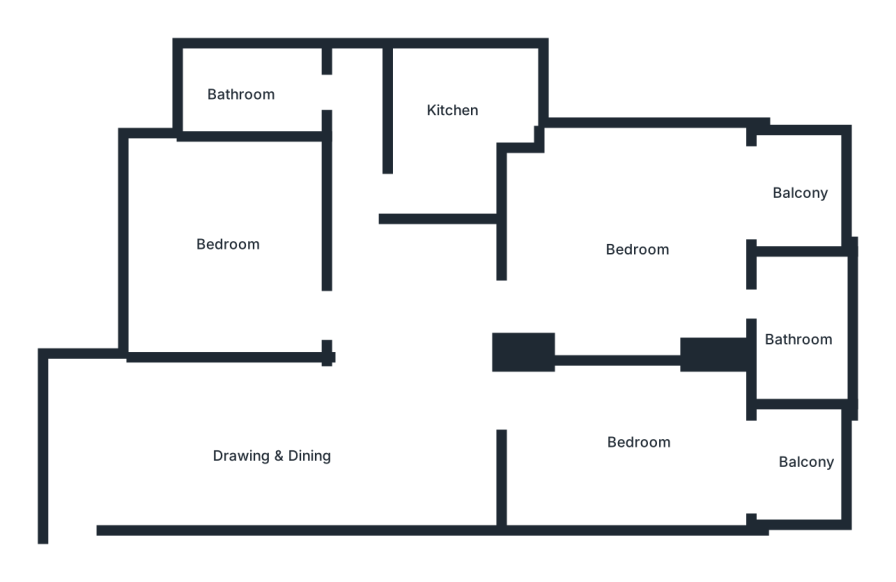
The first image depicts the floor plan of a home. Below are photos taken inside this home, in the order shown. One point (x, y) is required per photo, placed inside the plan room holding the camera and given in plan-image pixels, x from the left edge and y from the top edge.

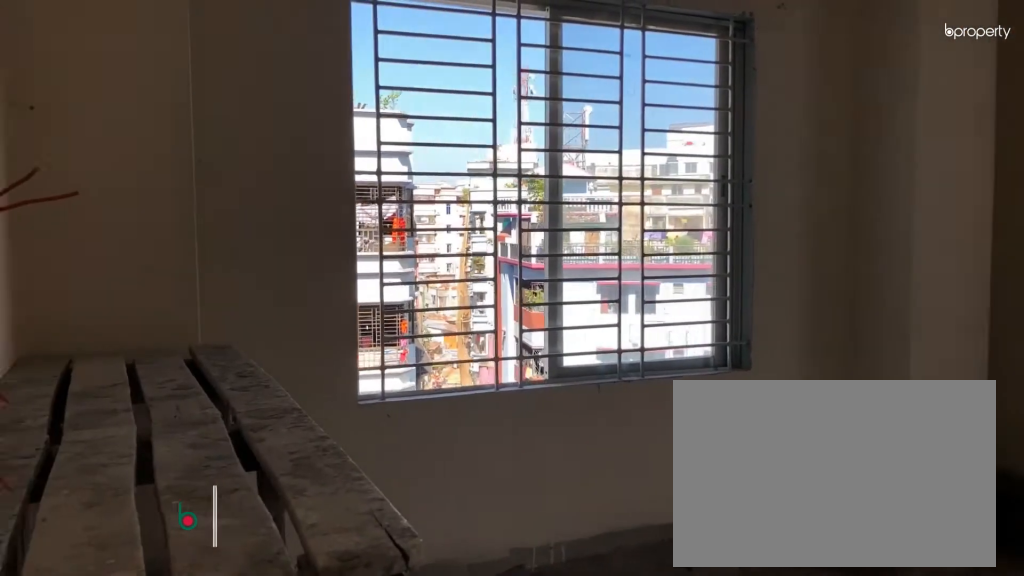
(638, 242)
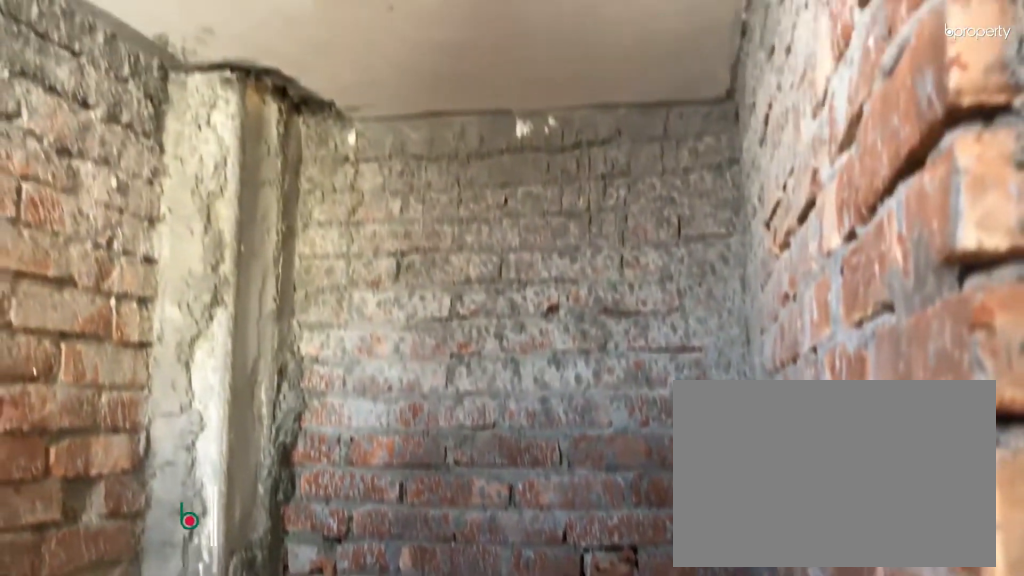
(802, 336)
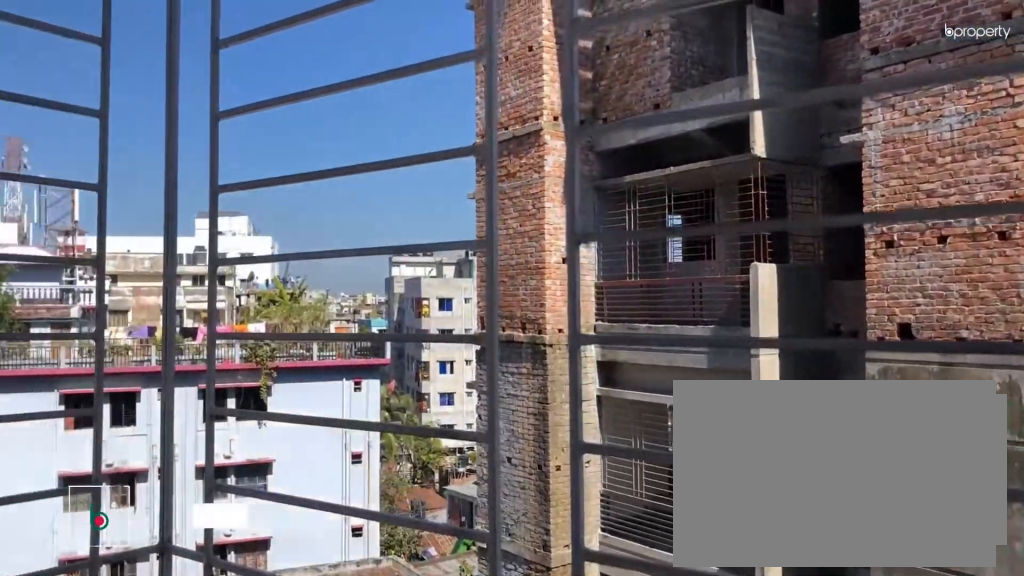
(807, 186)
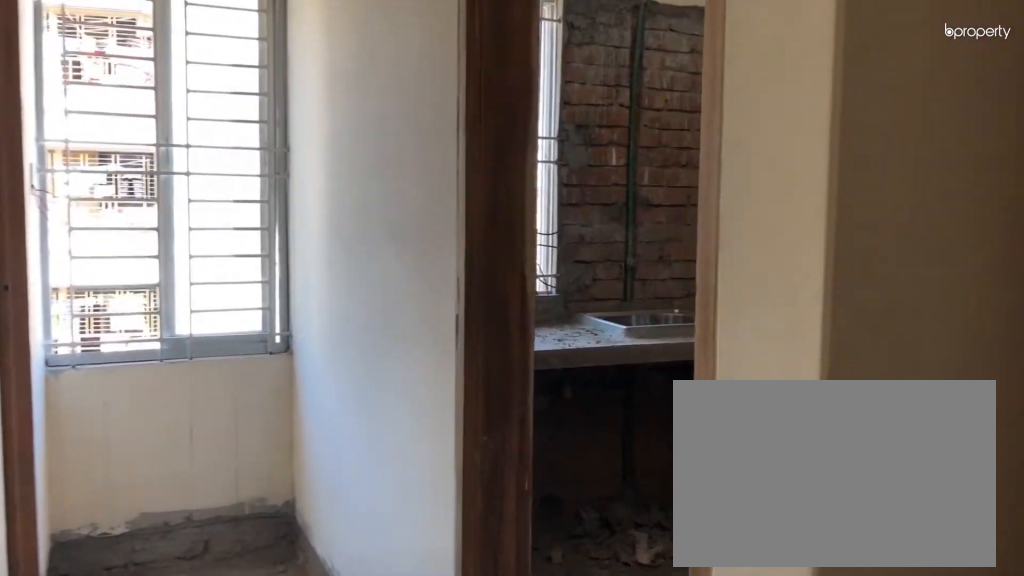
(377, 190)
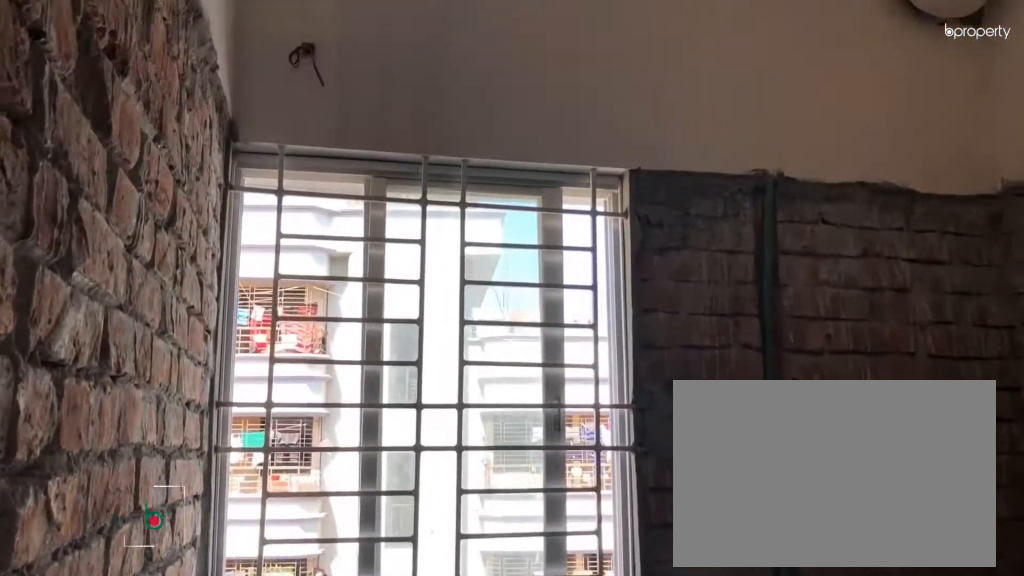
(447, 117)
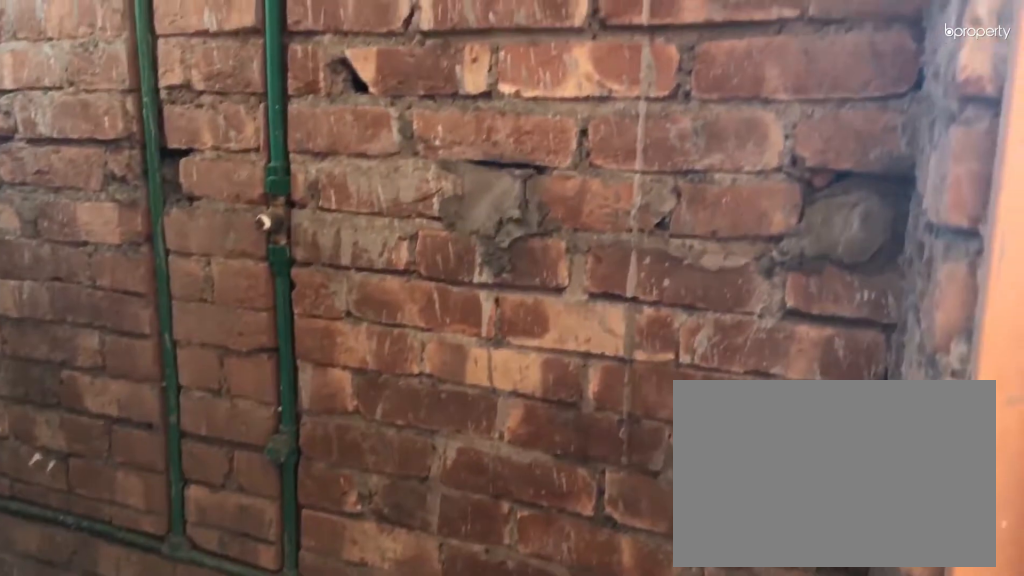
(258, 87)
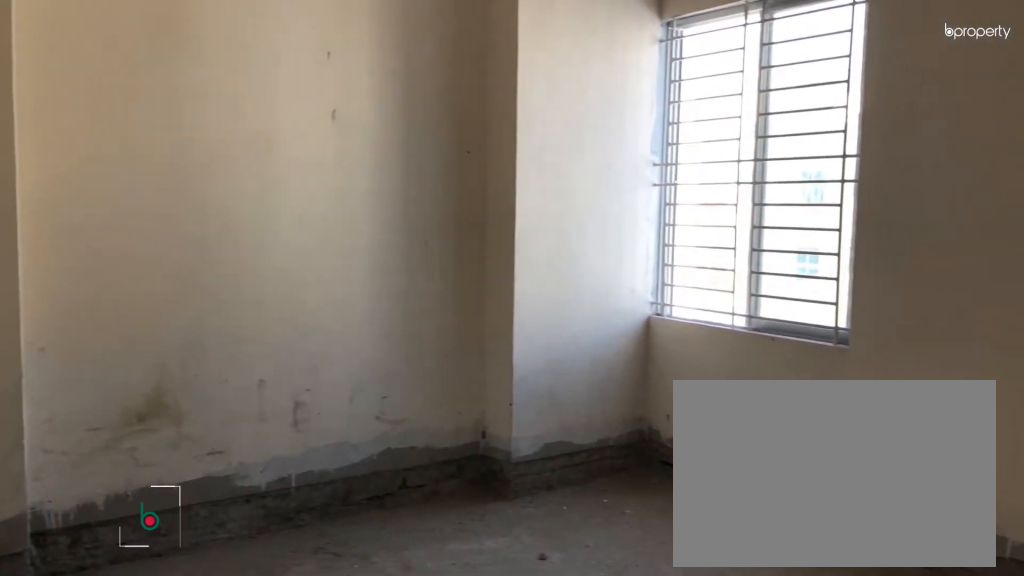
(237, 257)
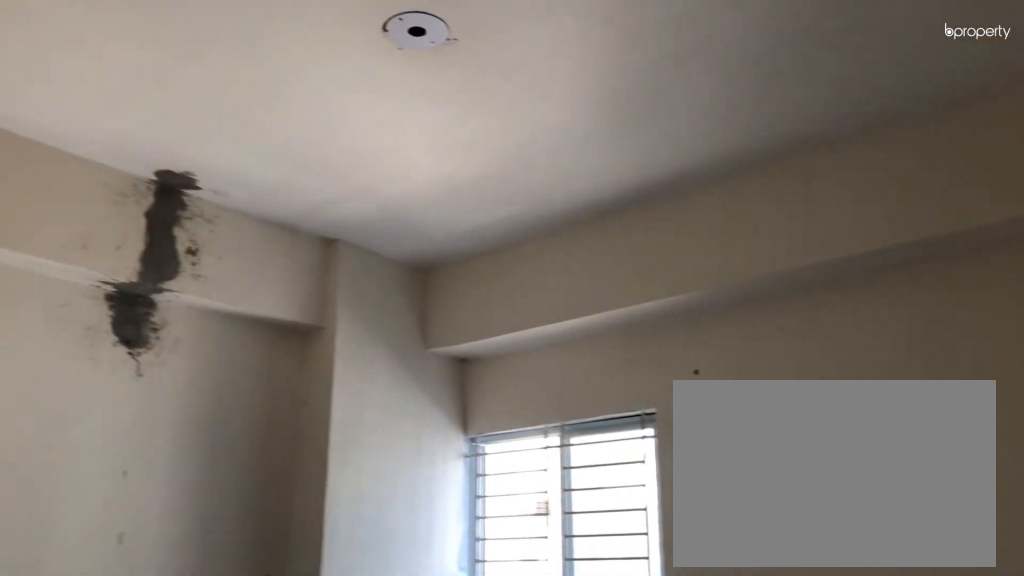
(237, 257)
